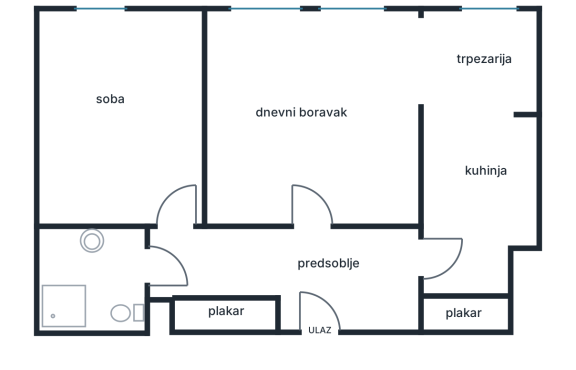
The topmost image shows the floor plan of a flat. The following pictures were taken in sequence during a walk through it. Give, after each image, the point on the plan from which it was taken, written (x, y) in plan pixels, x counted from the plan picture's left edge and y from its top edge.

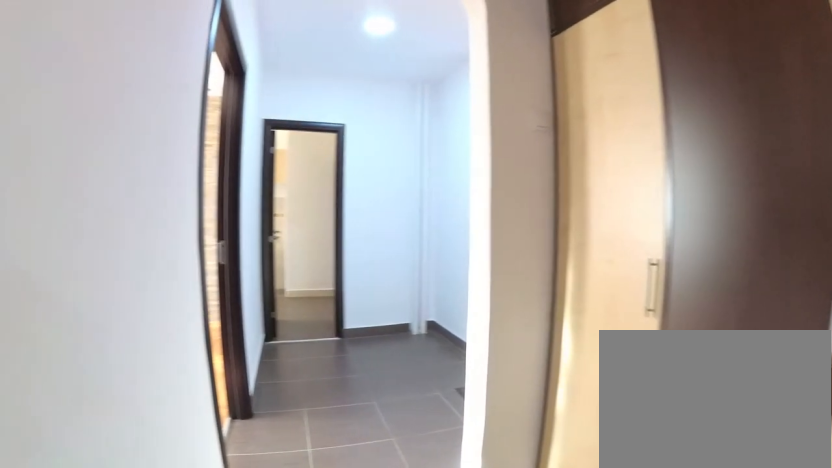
(170, 264)
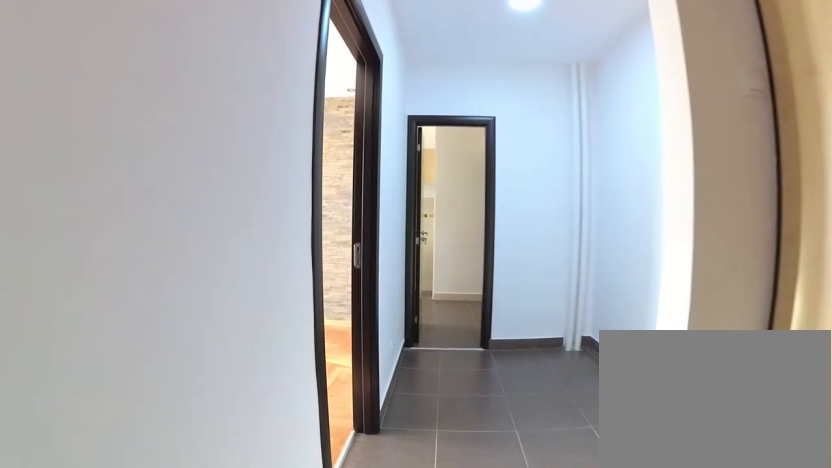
(200, 263)
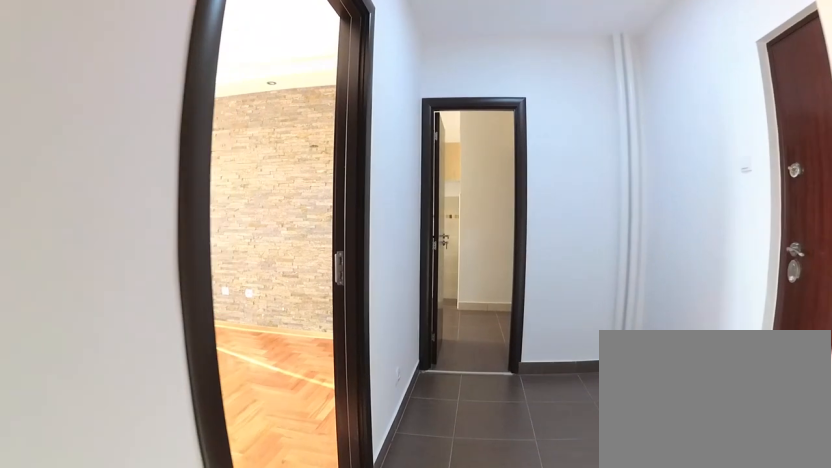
(241, 265)
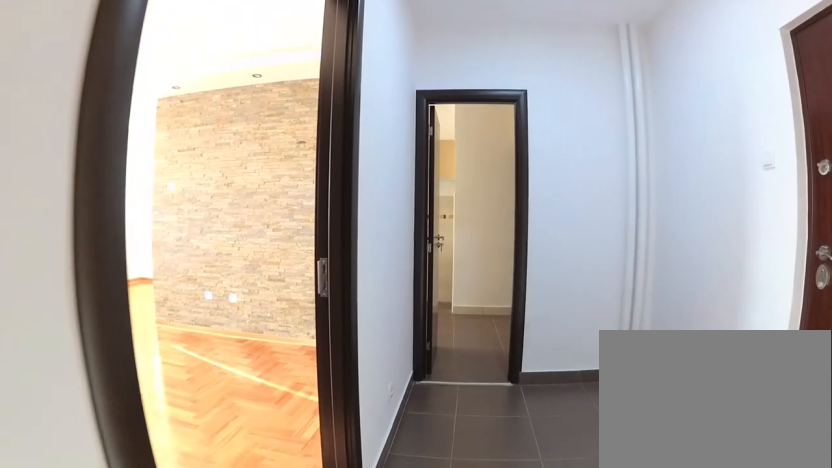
(253, 266)
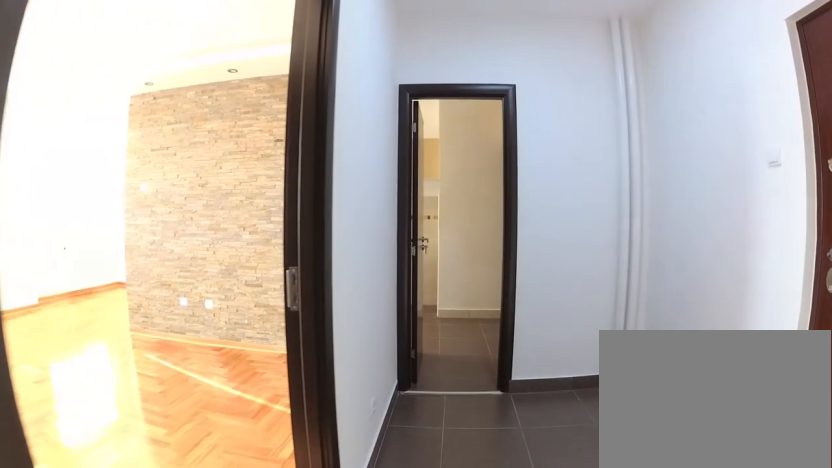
(265, 269)
